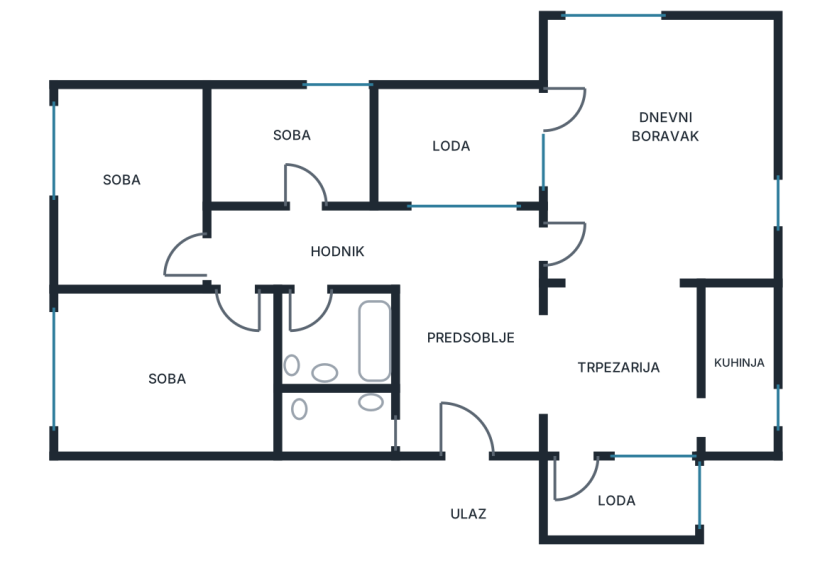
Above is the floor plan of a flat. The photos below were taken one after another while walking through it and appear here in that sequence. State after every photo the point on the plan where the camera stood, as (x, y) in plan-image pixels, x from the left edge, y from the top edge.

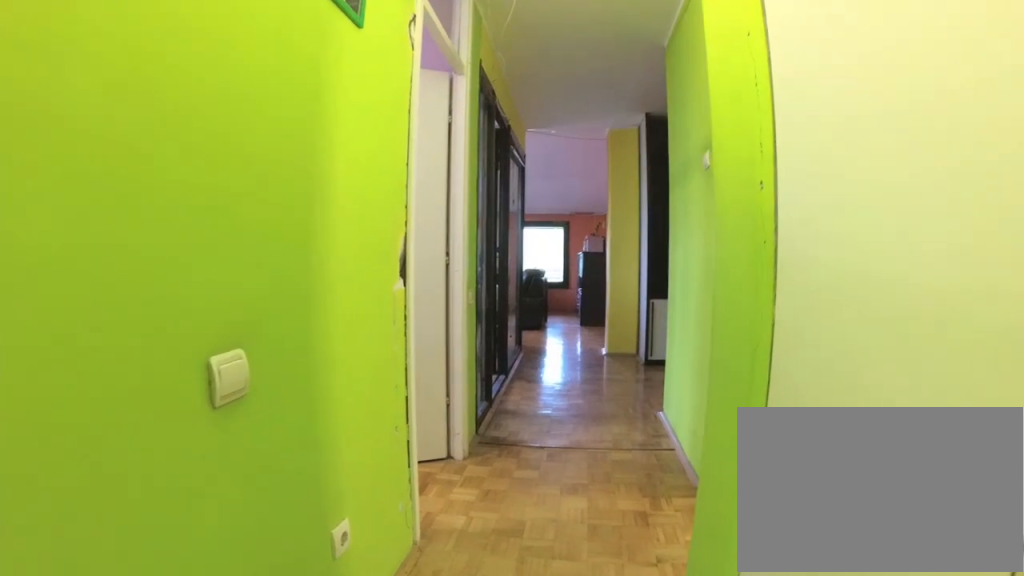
(193, 244)
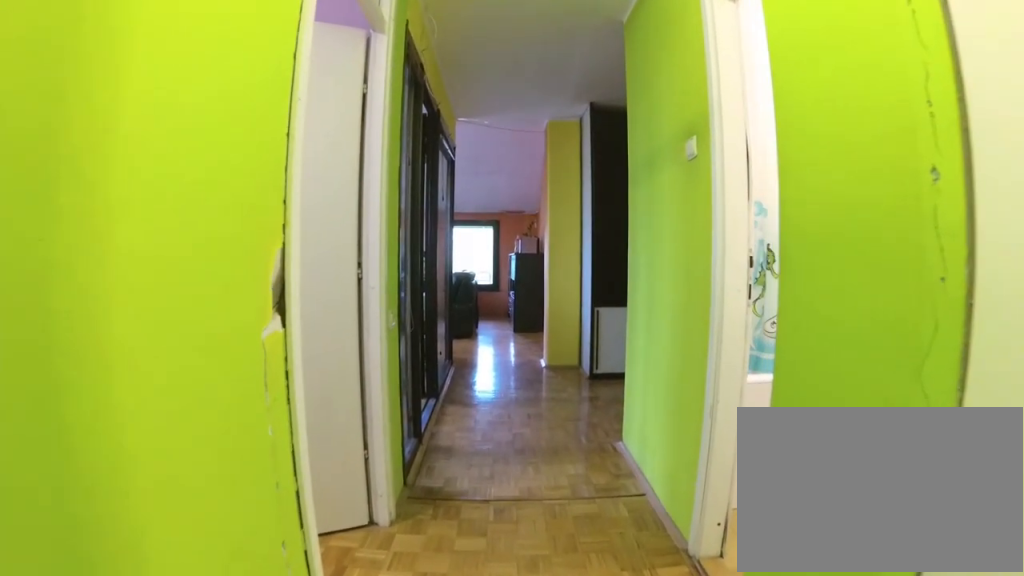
(240, 244)
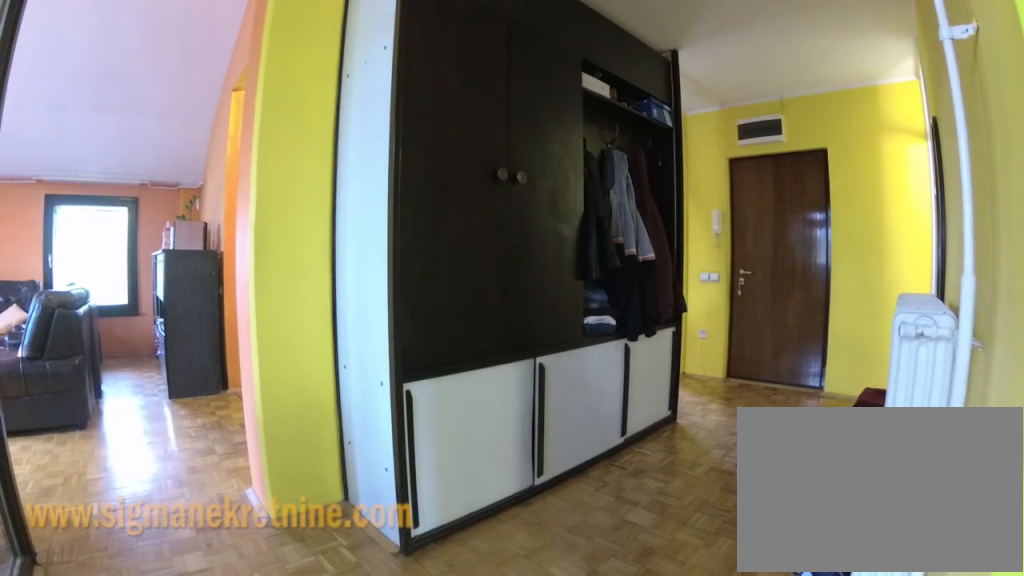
(413, 225)
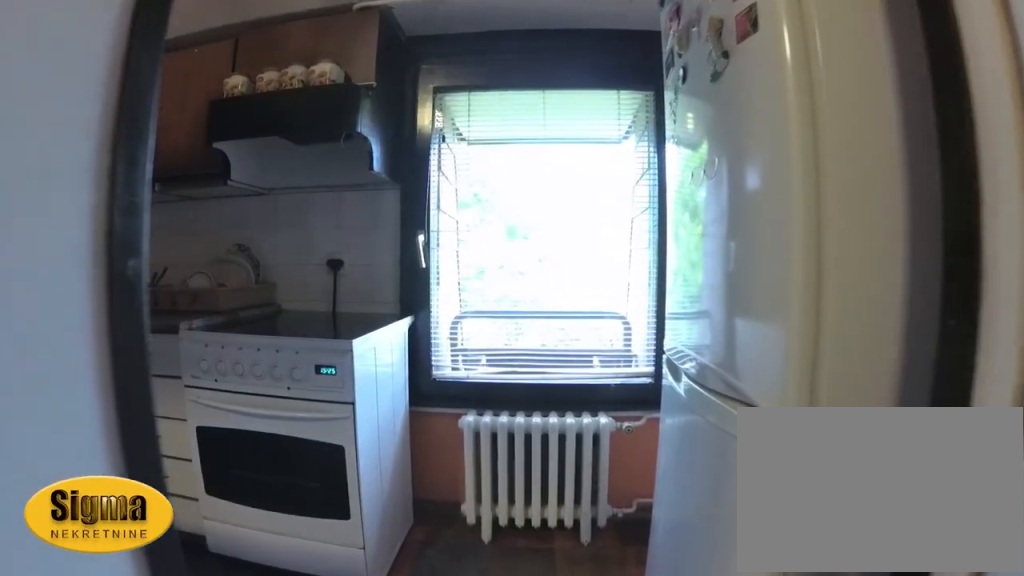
(663, 428)
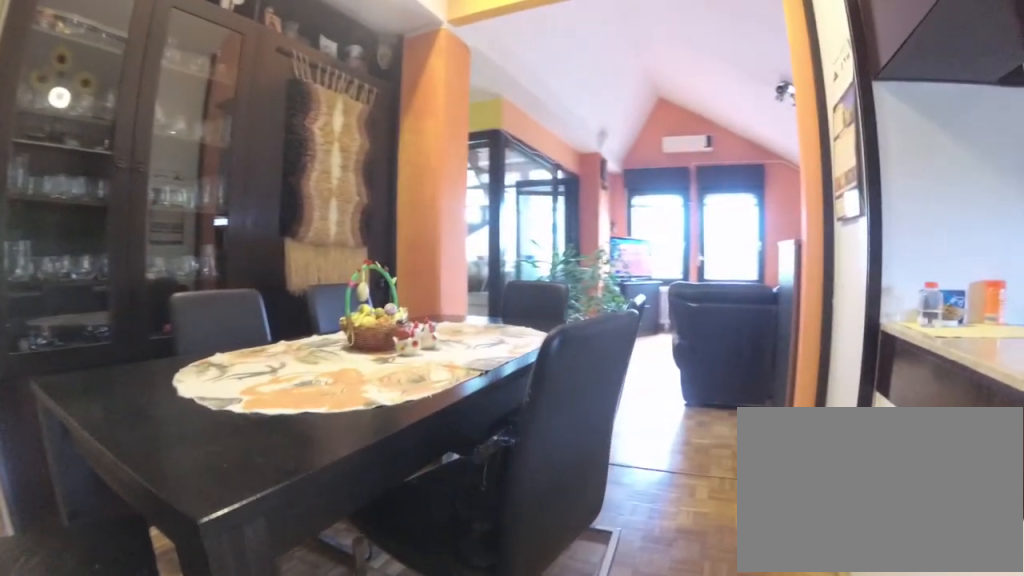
(695, 443)
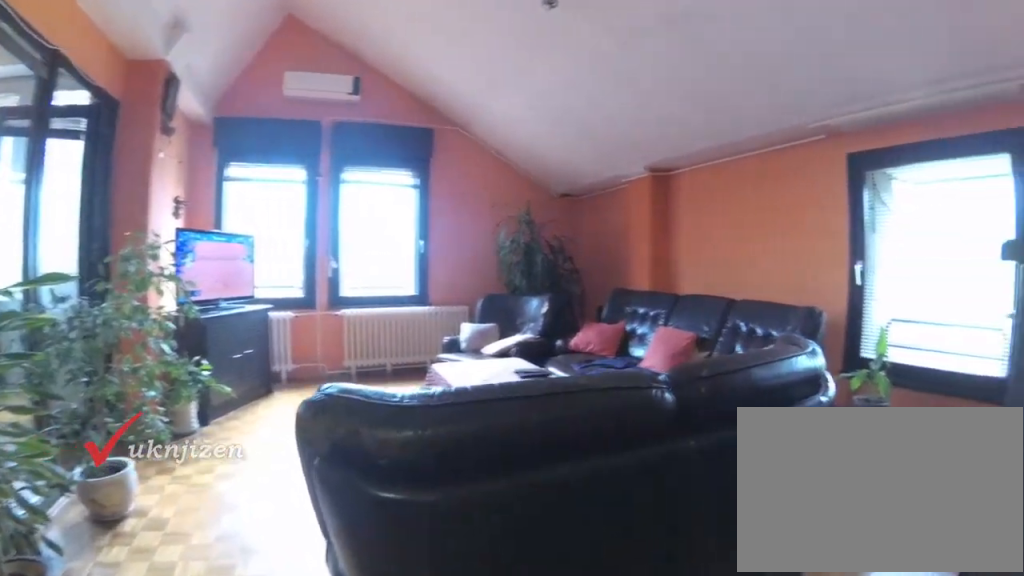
(656, 293)
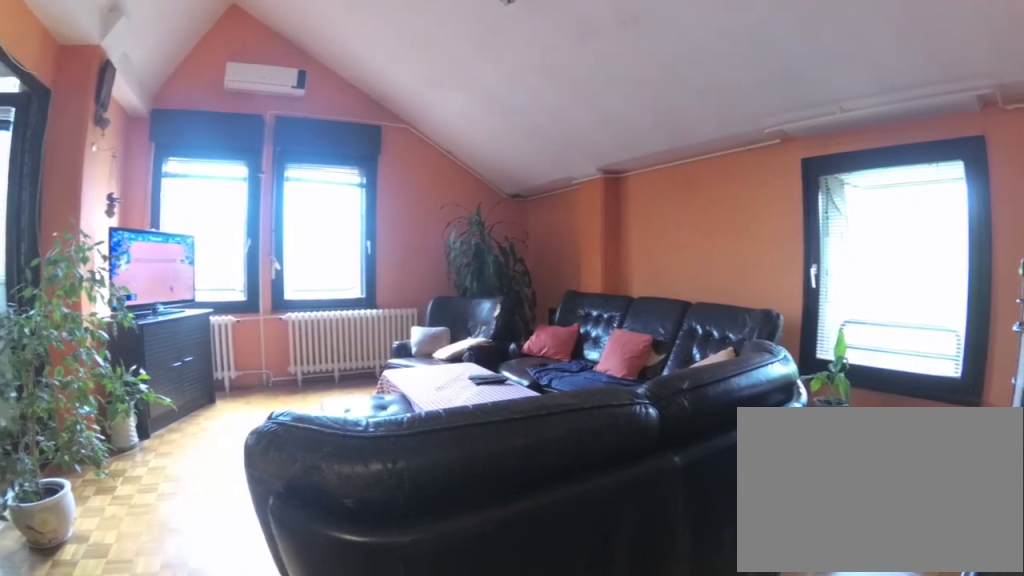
(655, 286)
